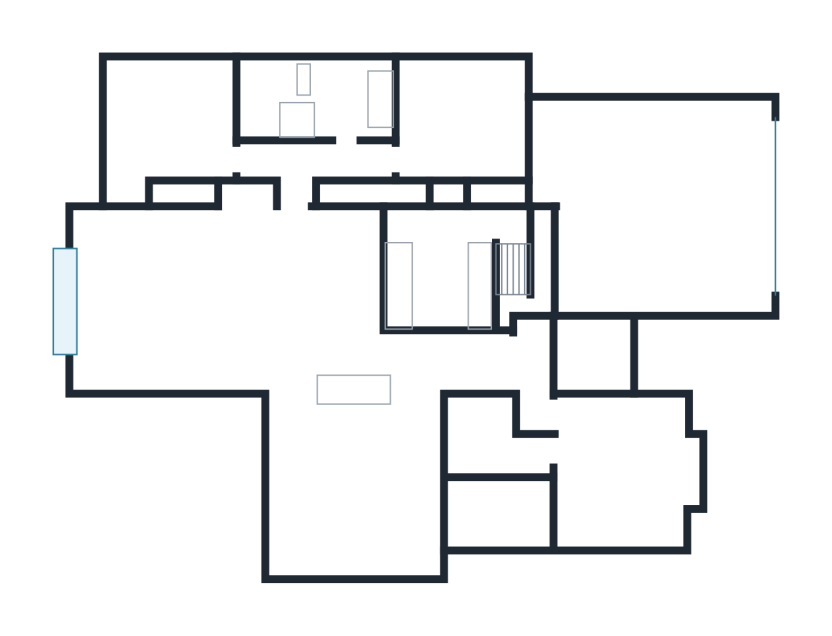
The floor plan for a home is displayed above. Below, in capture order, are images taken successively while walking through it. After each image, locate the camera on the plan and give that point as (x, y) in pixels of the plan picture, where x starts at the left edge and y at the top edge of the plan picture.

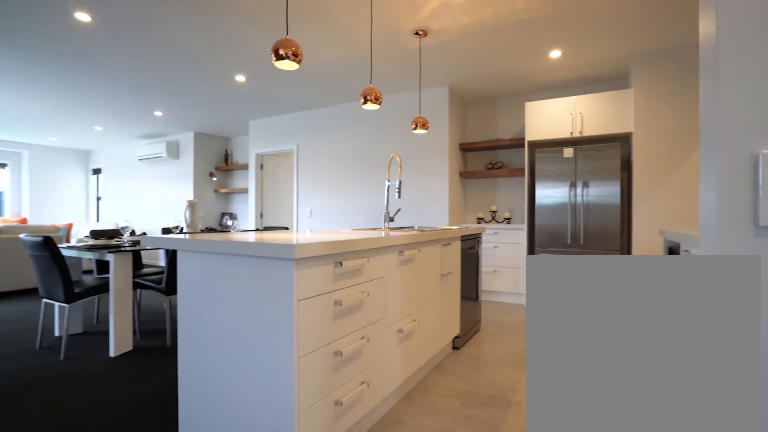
(441, 355)
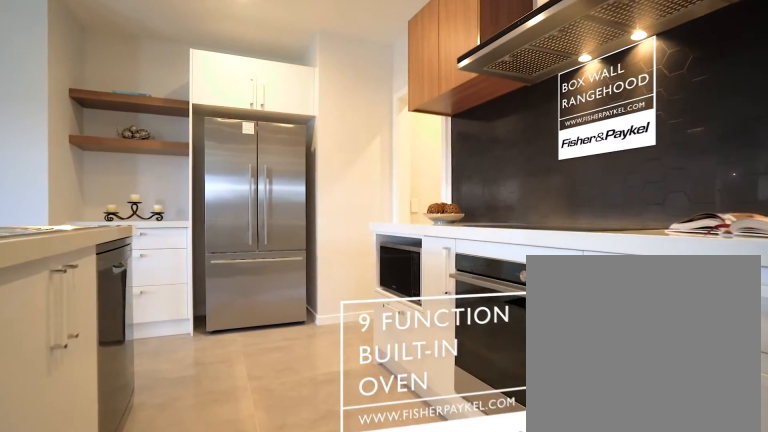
(441, 297)
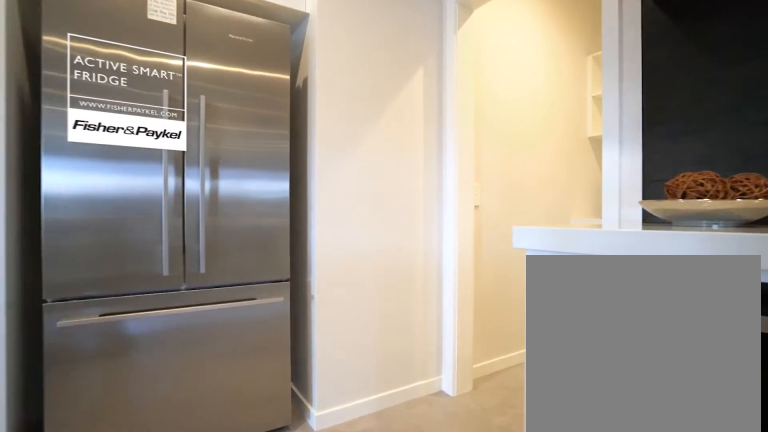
(441, 259)
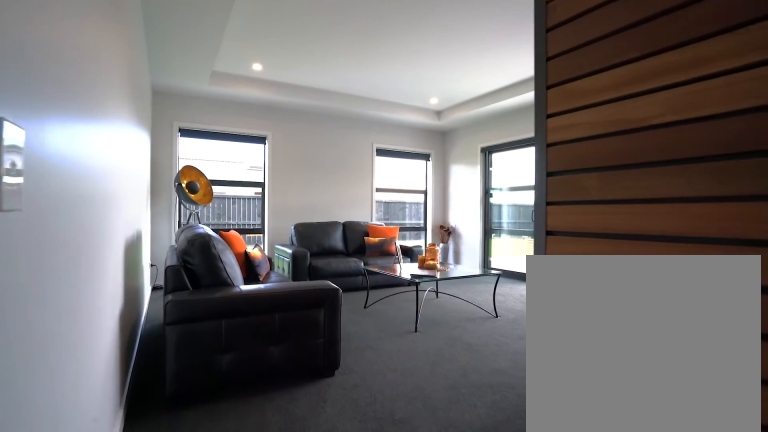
(414, 386)
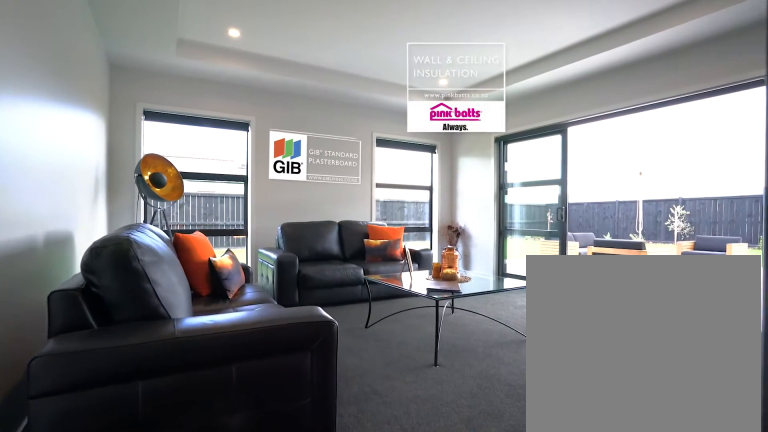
(407, 427)
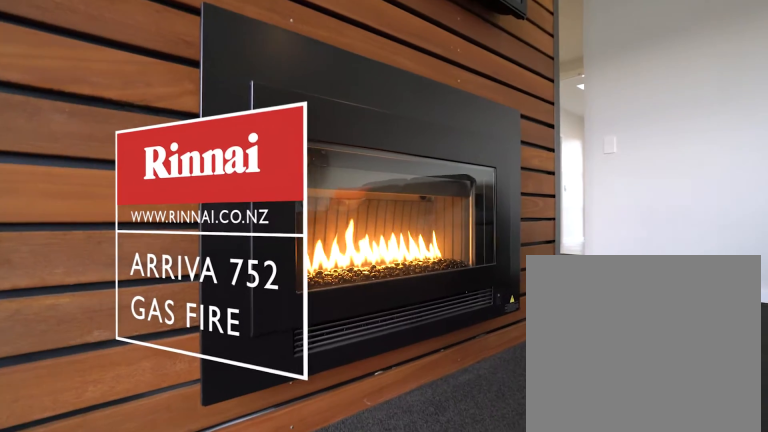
(349, 444)
